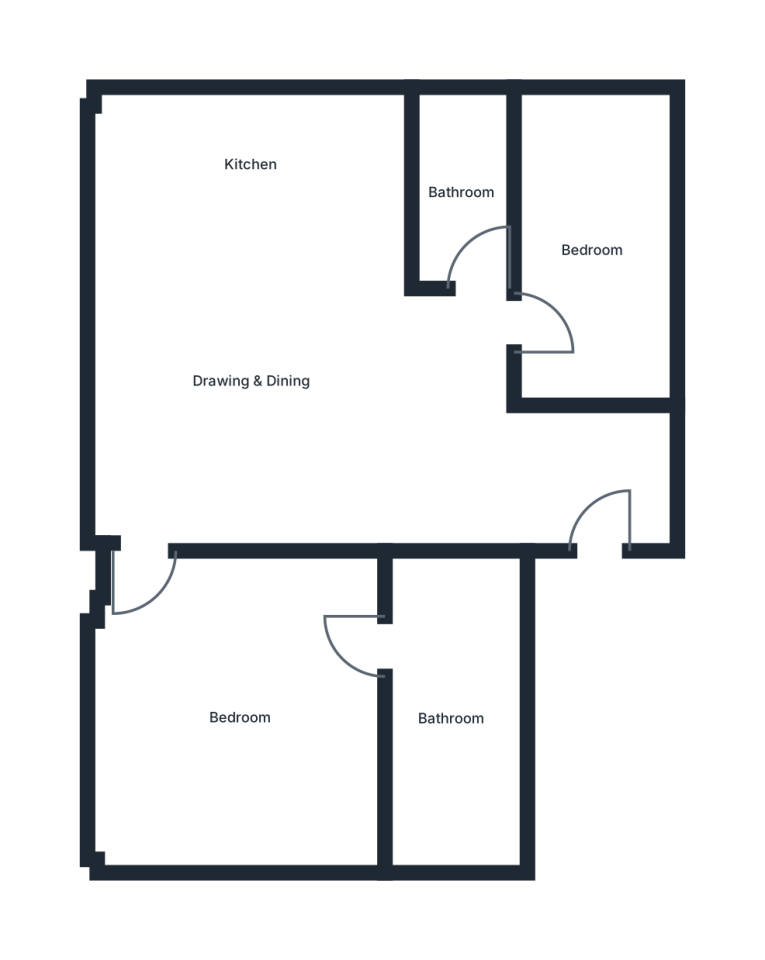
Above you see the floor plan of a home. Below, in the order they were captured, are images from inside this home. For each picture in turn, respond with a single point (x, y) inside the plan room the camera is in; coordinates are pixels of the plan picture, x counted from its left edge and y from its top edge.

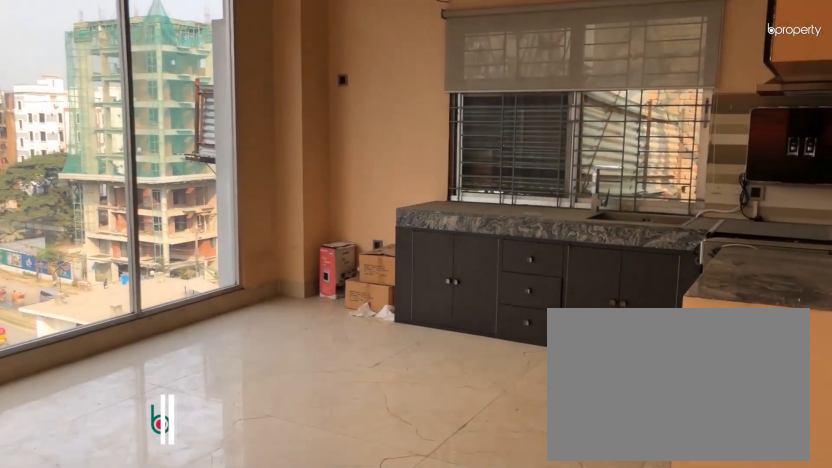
(251, 385)
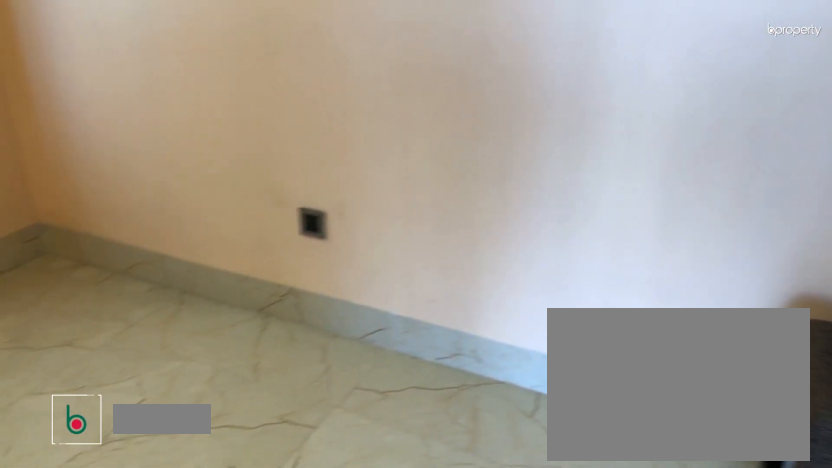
(597, 254)
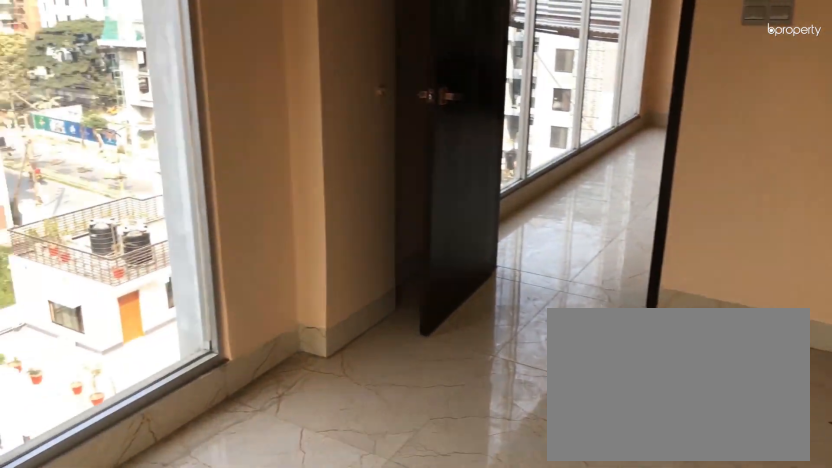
(245, 715)
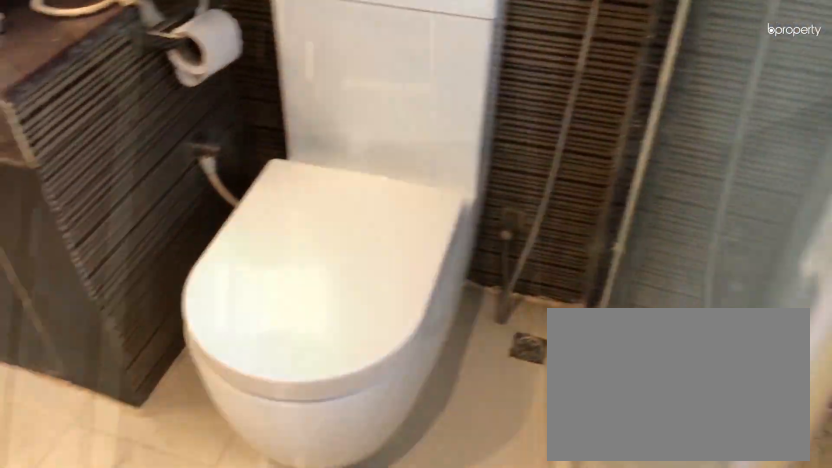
(456, 715)
